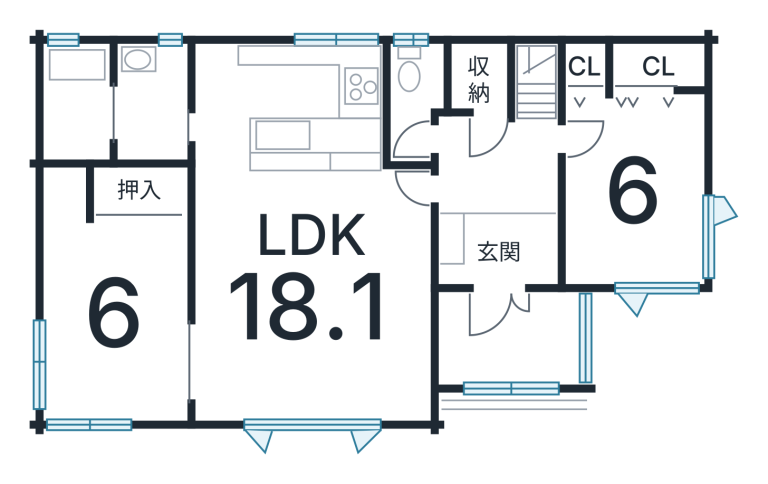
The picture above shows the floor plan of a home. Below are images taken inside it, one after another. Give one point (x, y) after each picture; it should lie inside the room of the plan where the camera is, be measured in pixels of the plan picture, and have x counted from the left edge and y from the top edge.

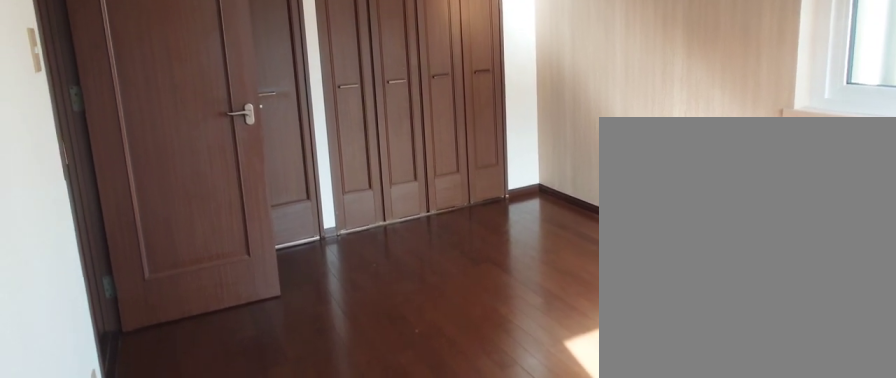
(621, 217)
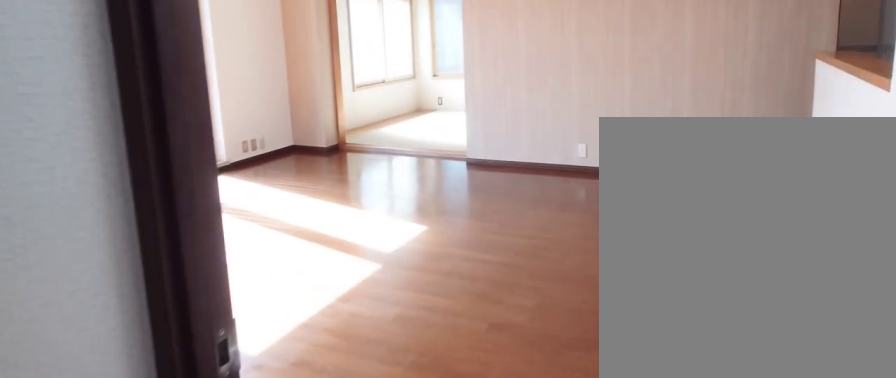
(303, 307)
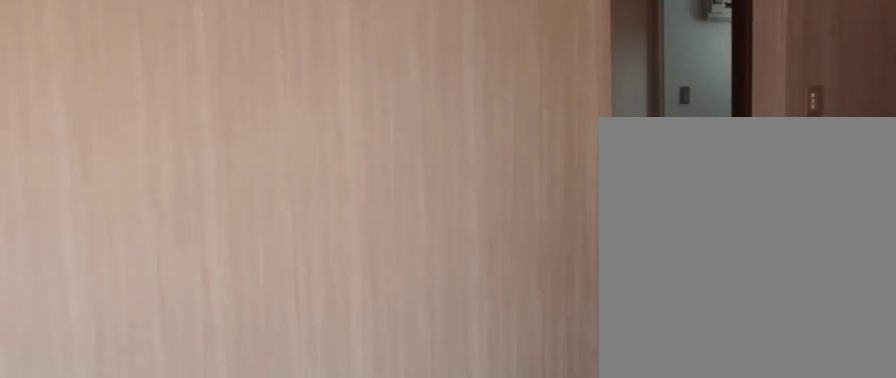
(303, 307)
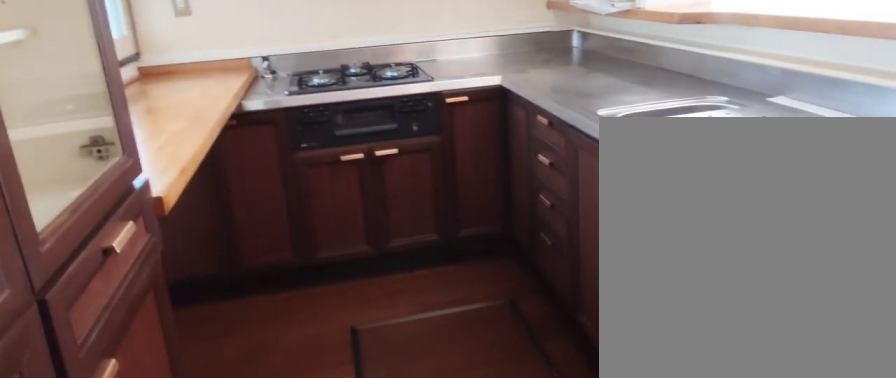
(285, 117)
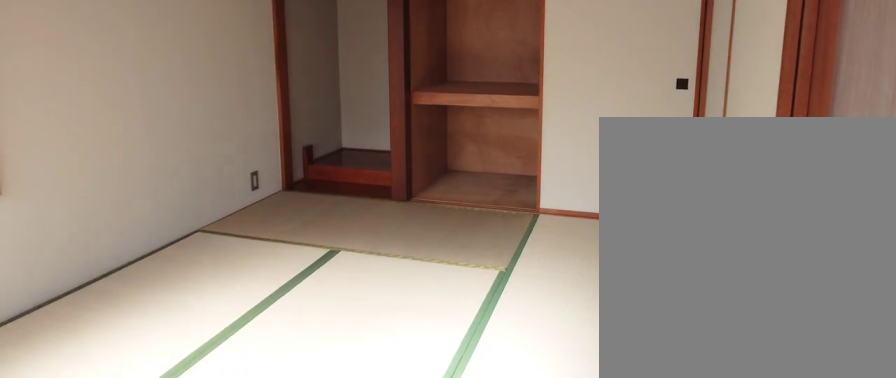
(106, 319)
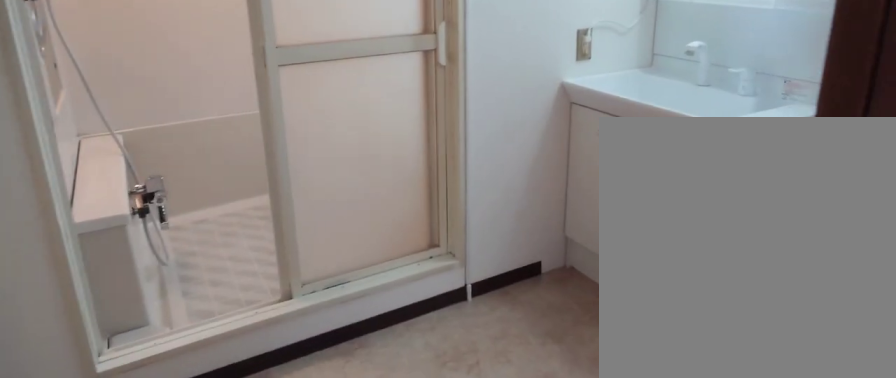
(146, 111)
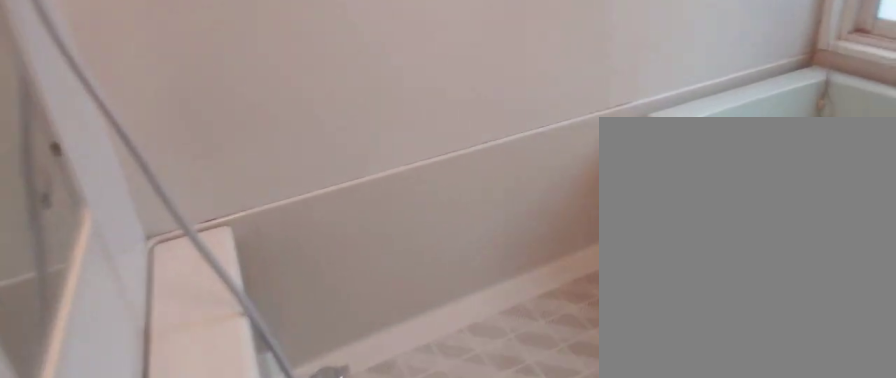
(146, 111)
